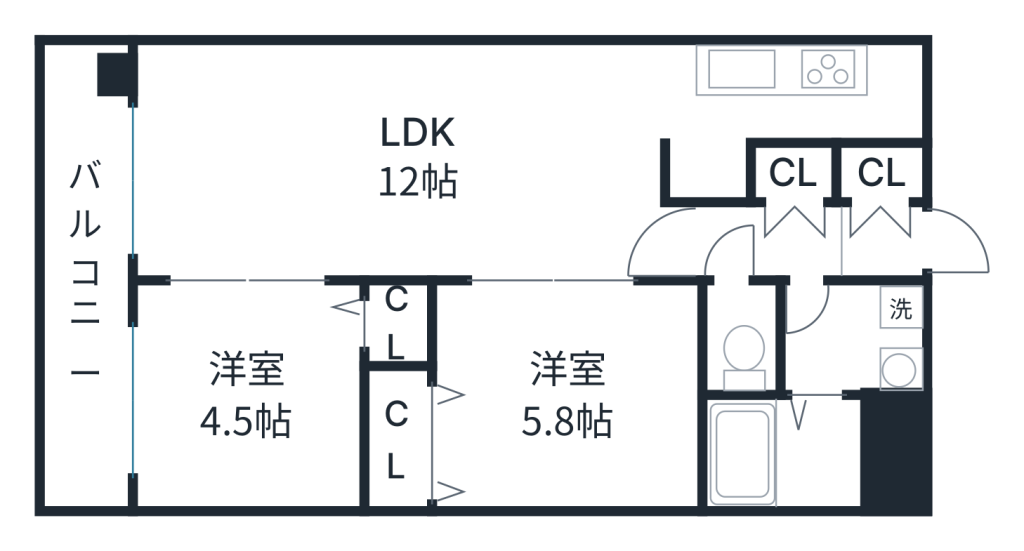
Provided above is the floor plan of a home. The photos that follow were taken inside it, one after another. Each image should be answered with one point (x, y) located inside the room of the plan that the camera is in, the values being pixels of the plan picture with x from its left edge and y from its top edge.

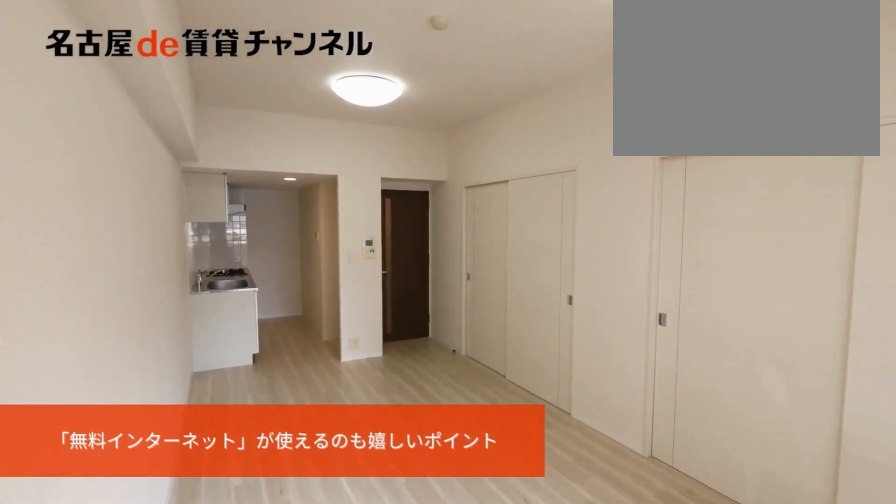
(412, 160)
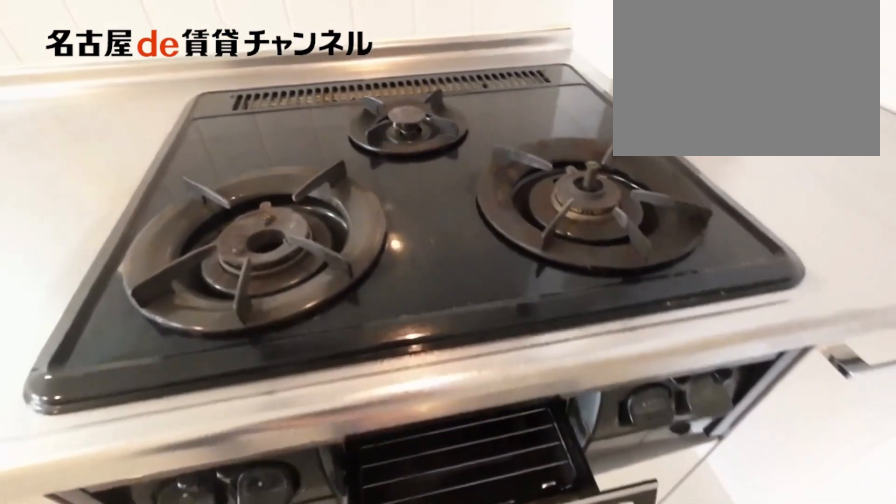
(795, 93)
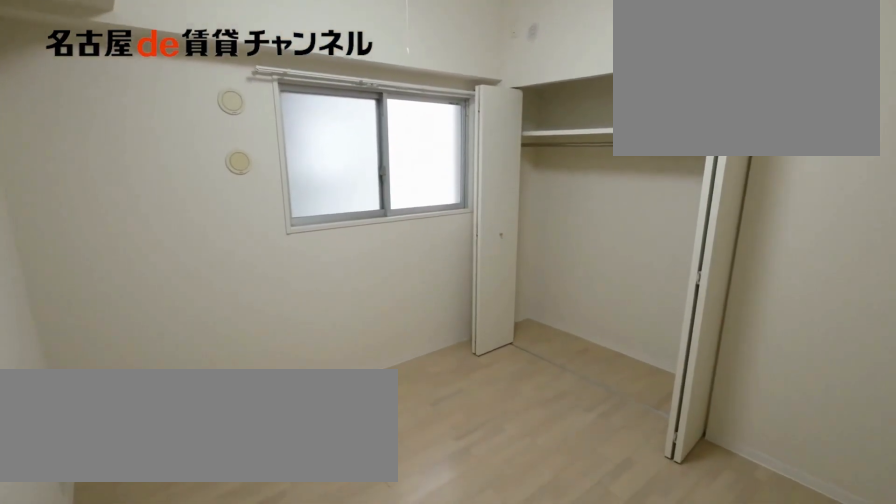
(543, 396)
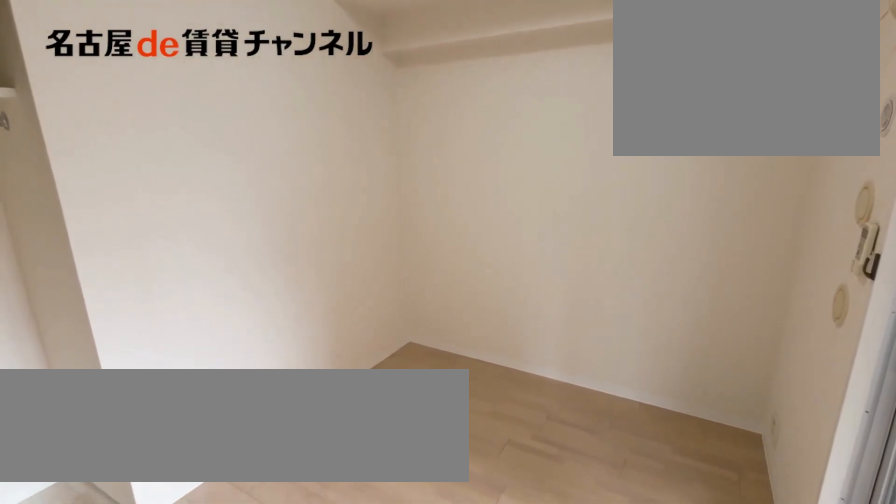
(262, 382)
